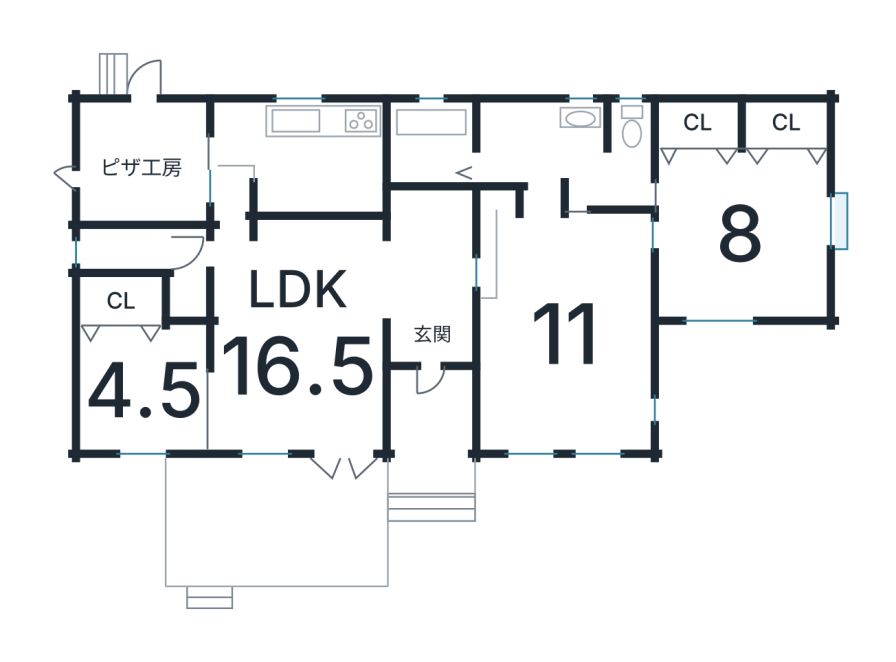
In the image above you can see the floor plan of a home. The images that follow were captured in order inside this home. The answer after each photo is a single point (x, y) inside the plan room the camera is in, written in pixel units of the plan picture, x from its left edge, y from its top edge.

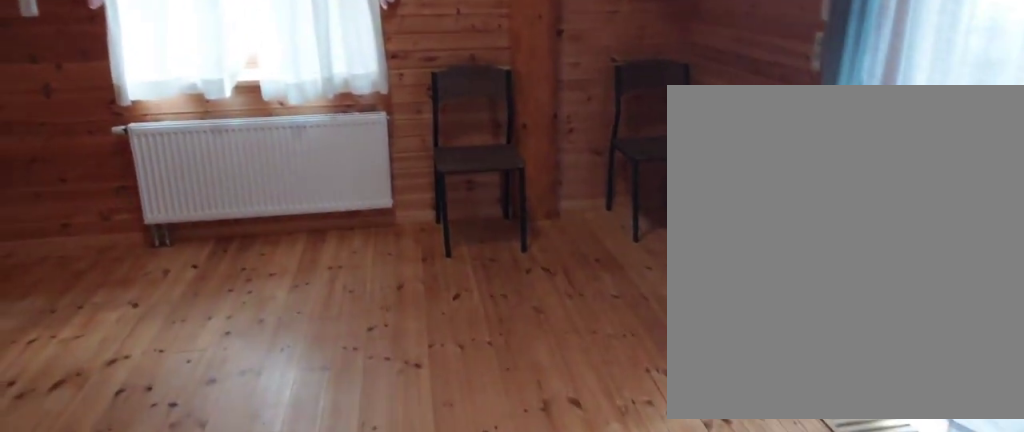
(738, 244)
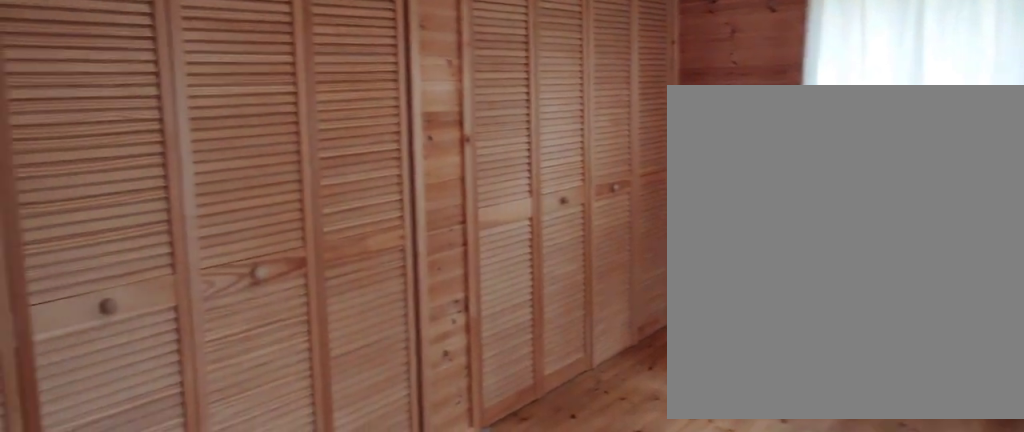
(738, 244)
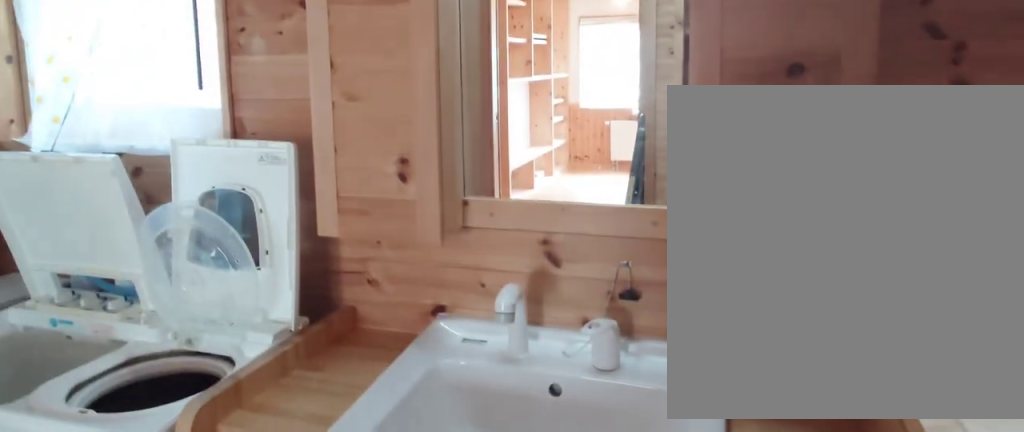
(533, 152)
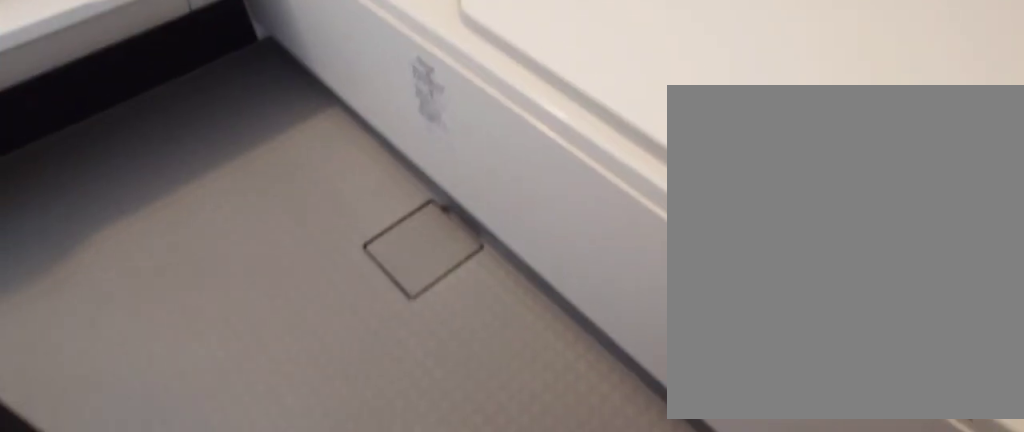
(419, 159)
